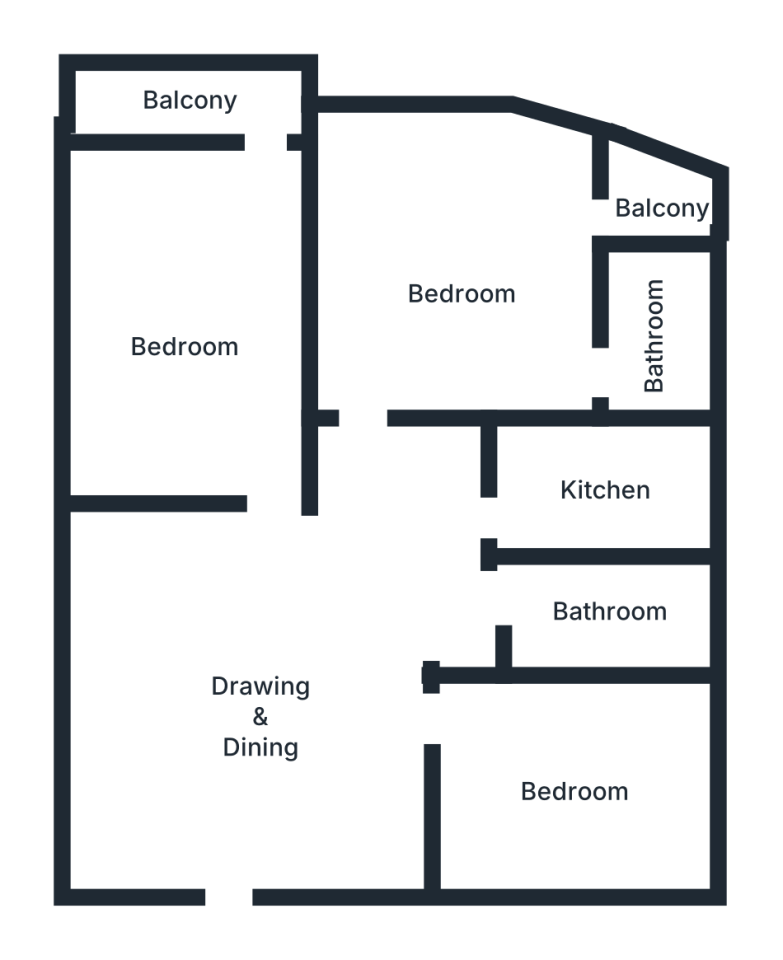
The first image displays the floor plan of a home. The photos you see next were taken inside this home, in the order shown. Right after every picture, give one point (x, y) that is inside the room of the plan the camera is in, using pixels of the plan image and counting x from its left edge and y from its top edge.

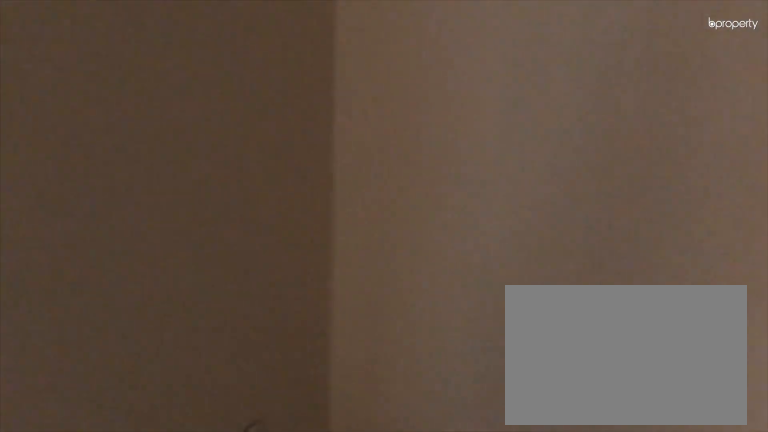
(272, 704)
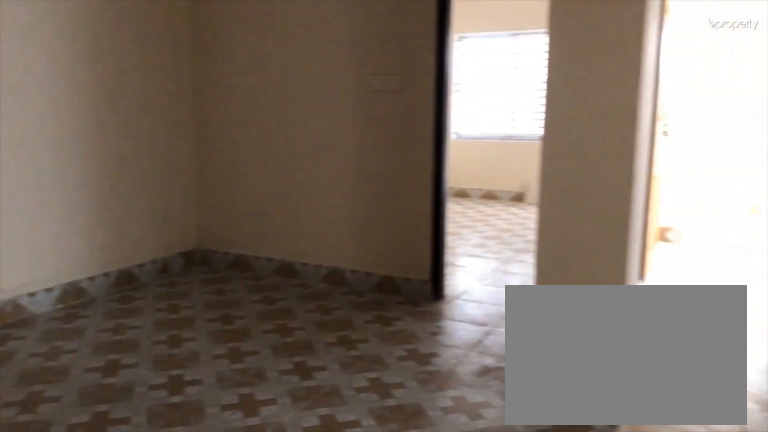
(272, 704)
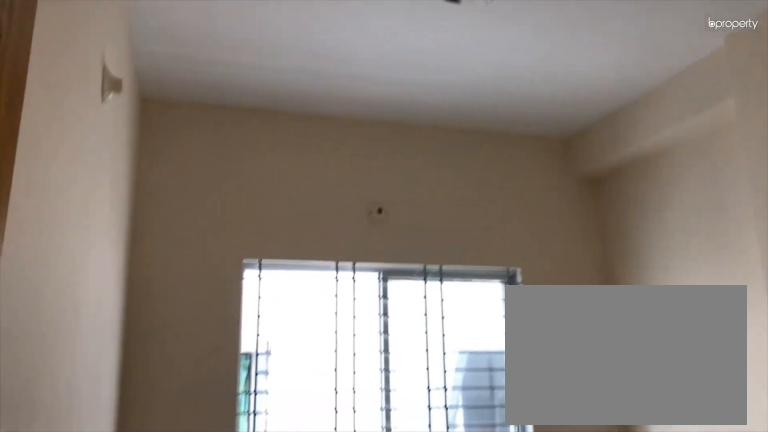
(578, 791)
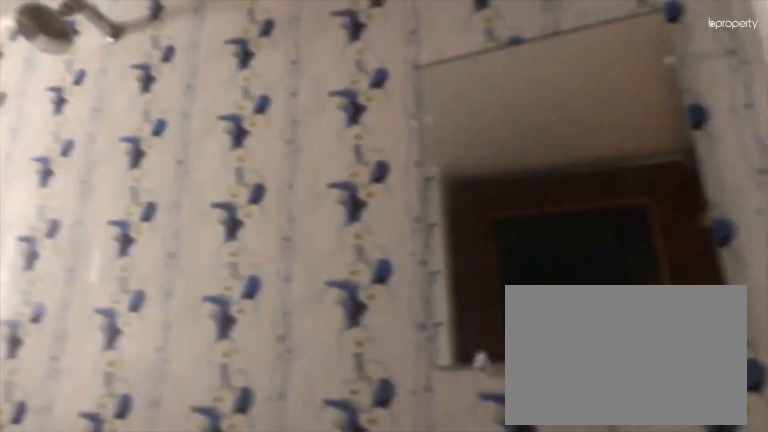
(607, 616)
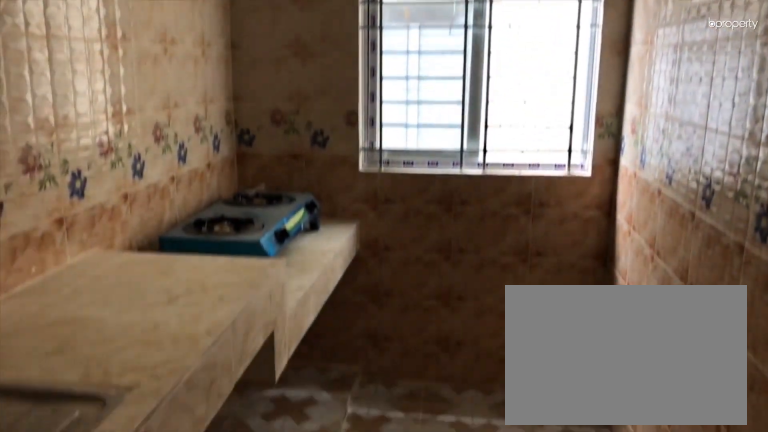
(606, 492)
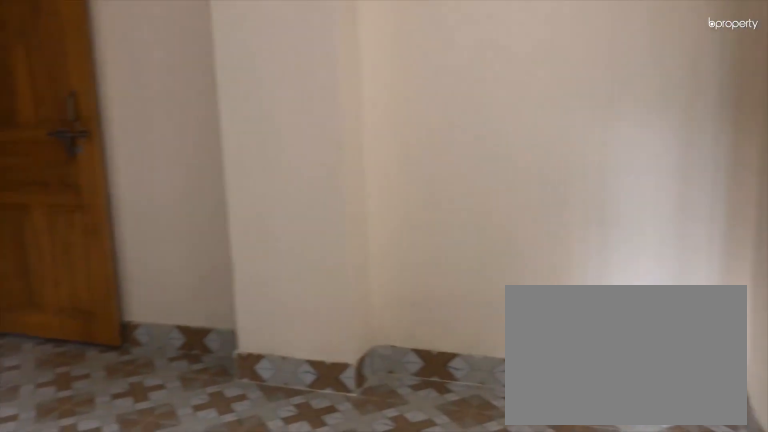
(471, 290)
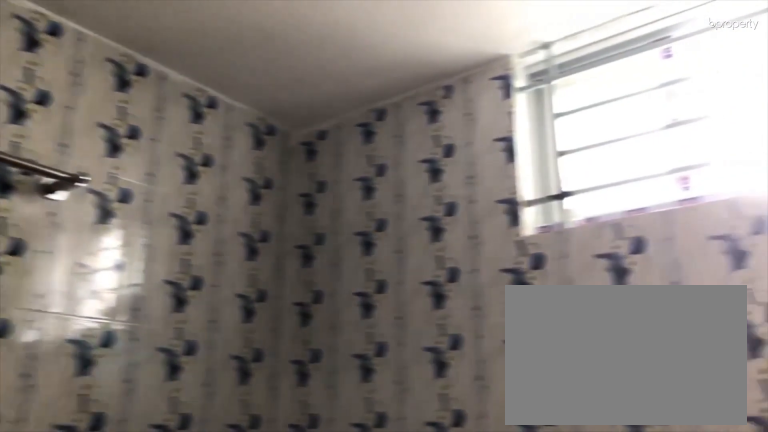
(651, 320)
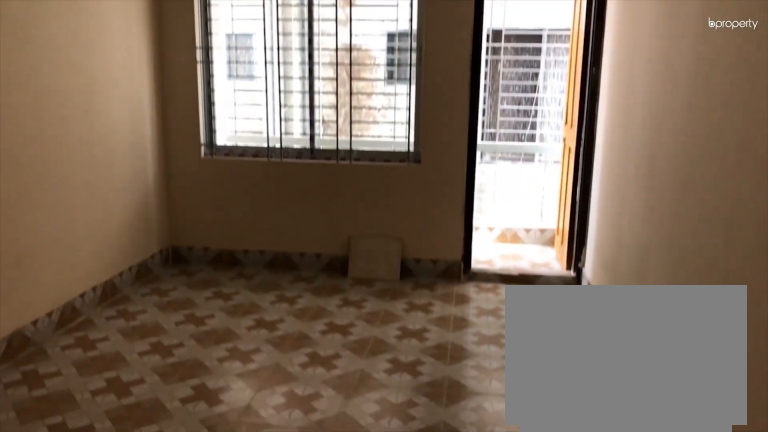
(171, 340)
